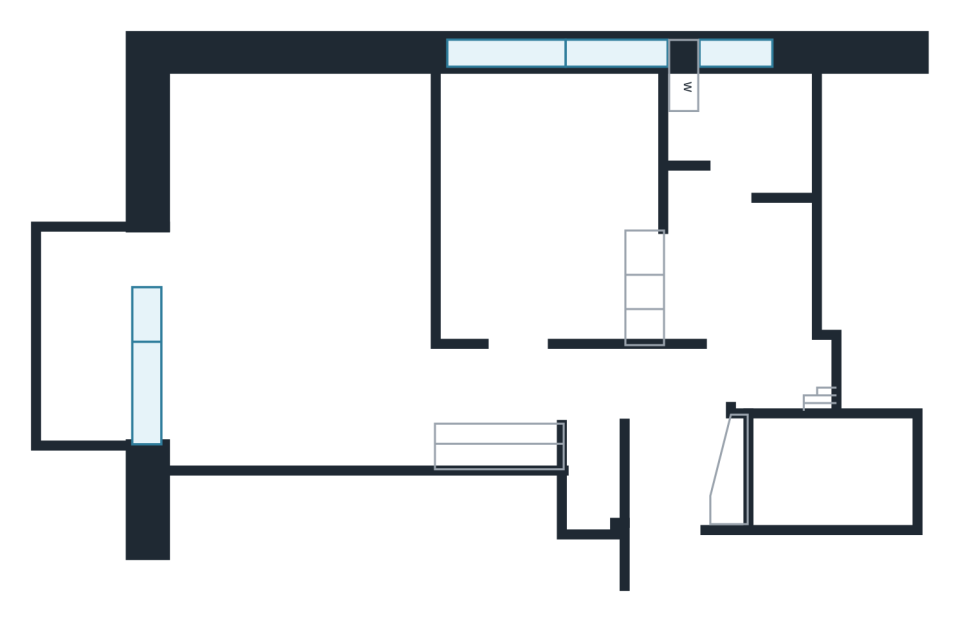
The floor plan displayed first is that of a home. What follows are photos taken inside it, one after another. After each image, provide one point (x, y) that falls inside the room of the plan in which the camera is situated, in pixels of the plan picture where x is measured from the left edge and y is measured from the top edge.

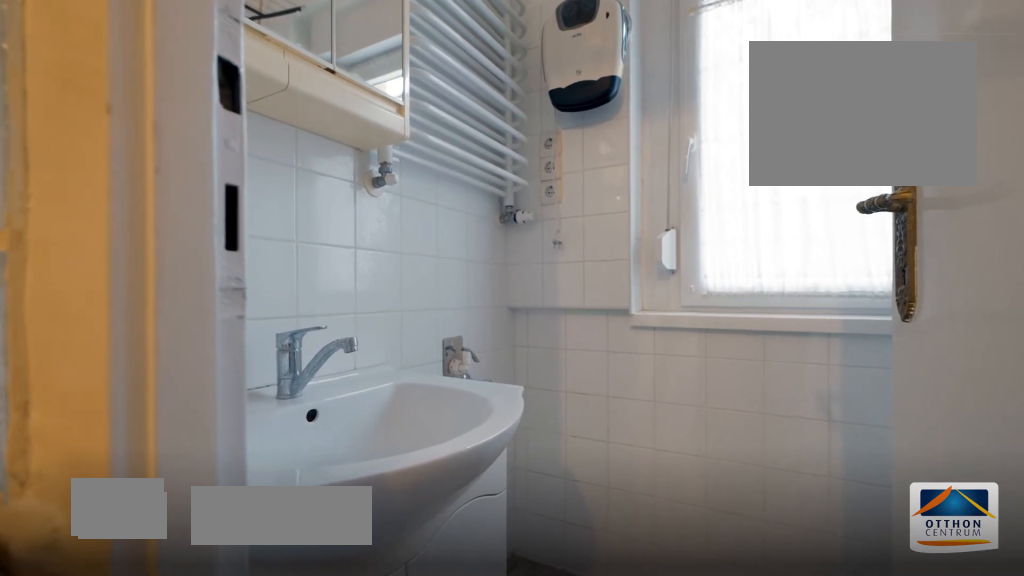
(750, 140)
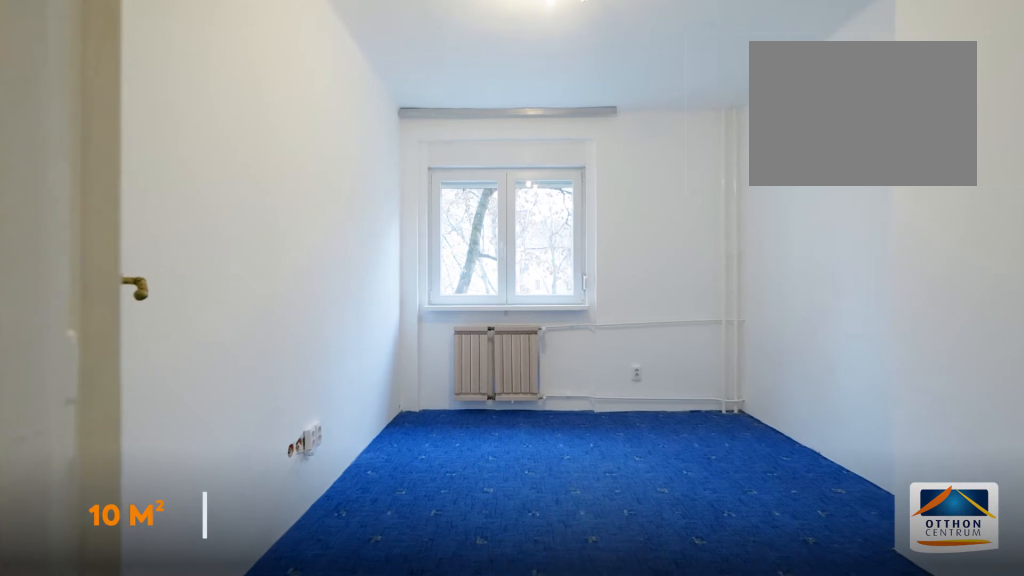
(557, 199)
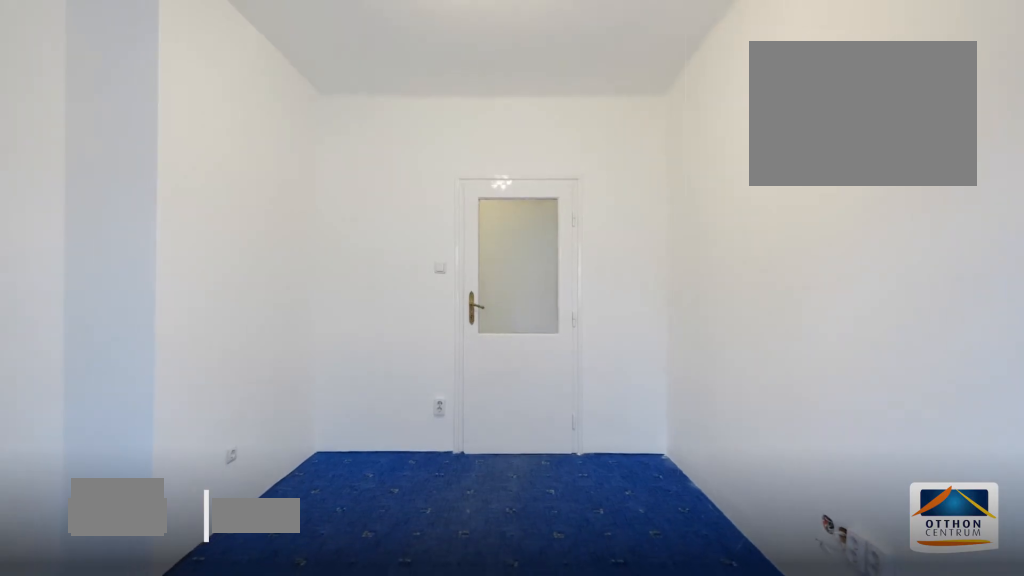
(557, 199)
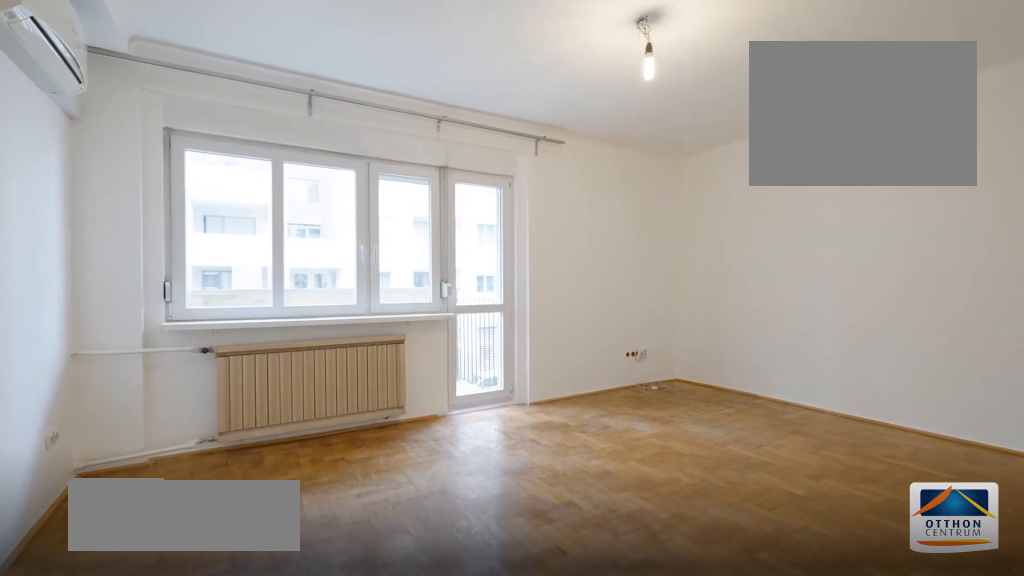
(312, 251)
